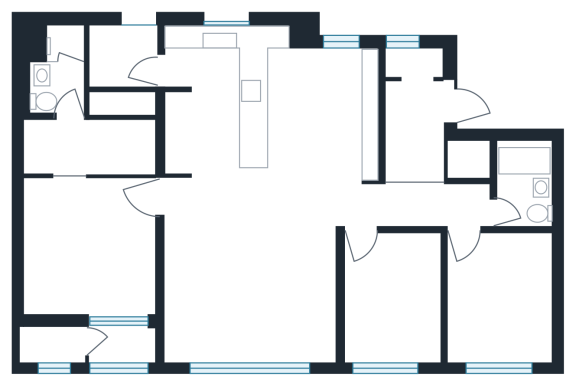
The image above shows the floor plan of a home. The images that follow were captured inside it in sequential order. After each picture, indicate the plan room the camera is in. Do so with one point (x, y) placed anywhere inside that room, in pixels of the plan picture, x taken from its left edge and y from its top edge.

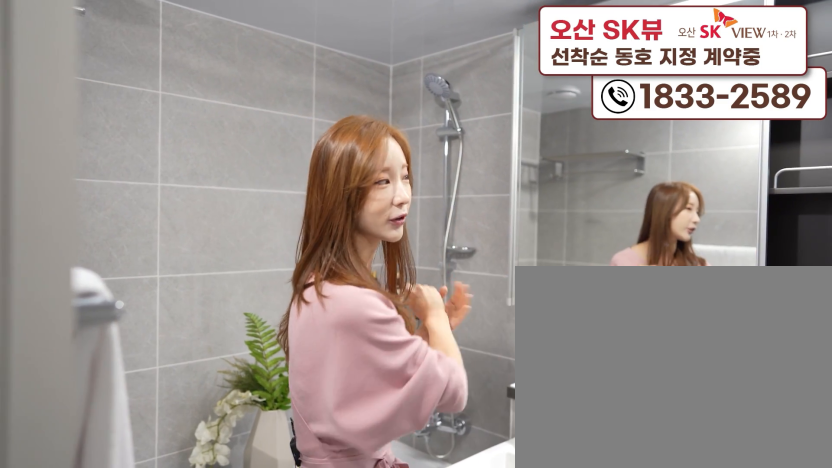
(528, 201)
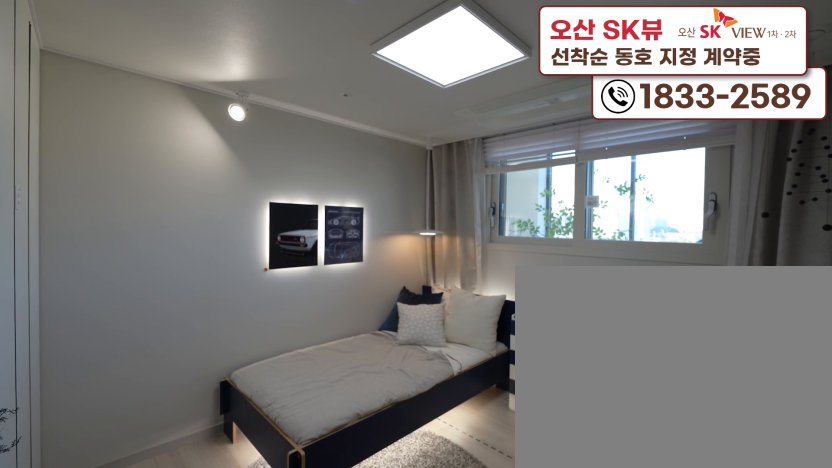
(494, 327)
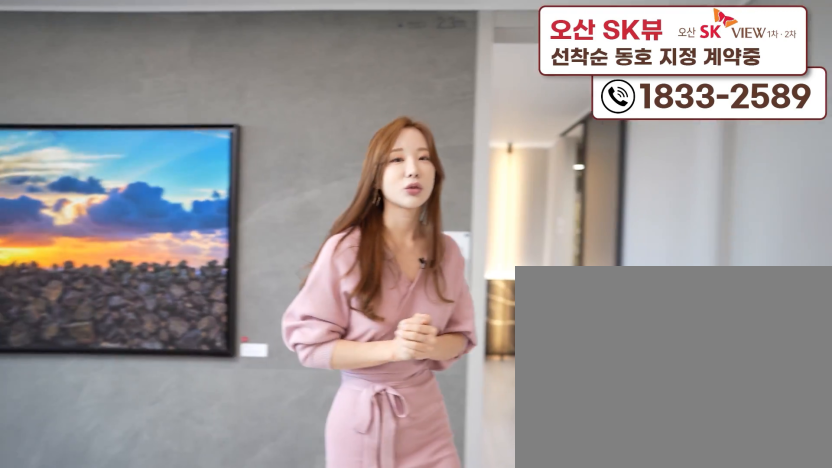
(253, 318)
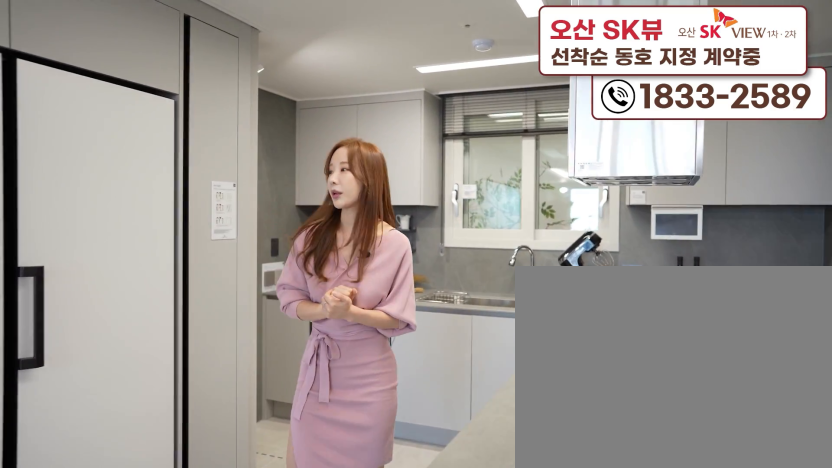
(229, 182)
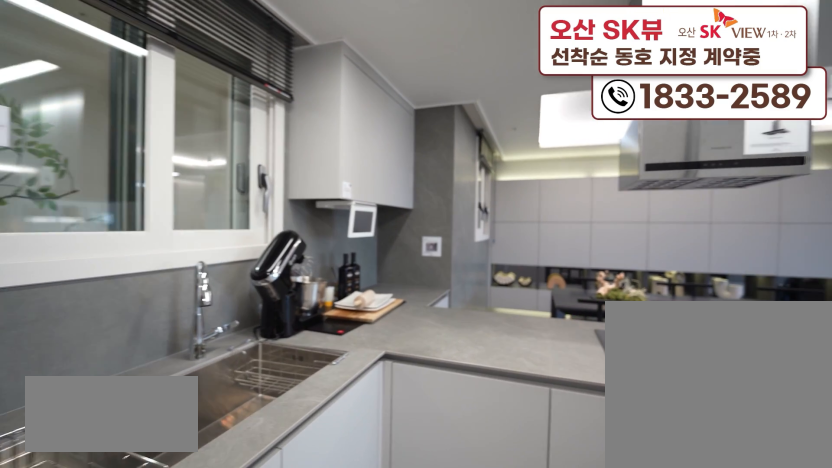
(229, 182)
